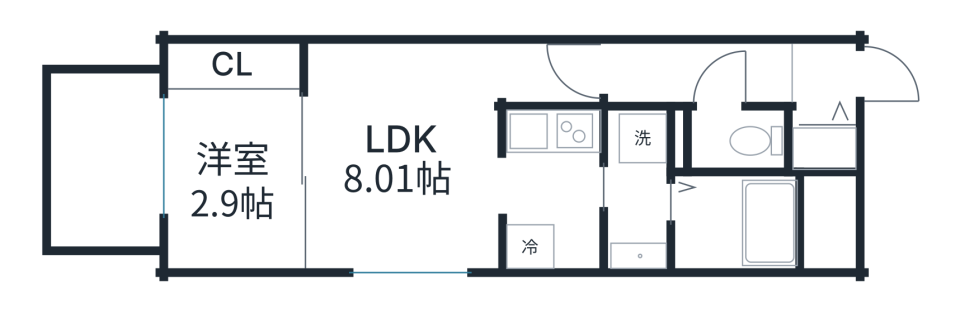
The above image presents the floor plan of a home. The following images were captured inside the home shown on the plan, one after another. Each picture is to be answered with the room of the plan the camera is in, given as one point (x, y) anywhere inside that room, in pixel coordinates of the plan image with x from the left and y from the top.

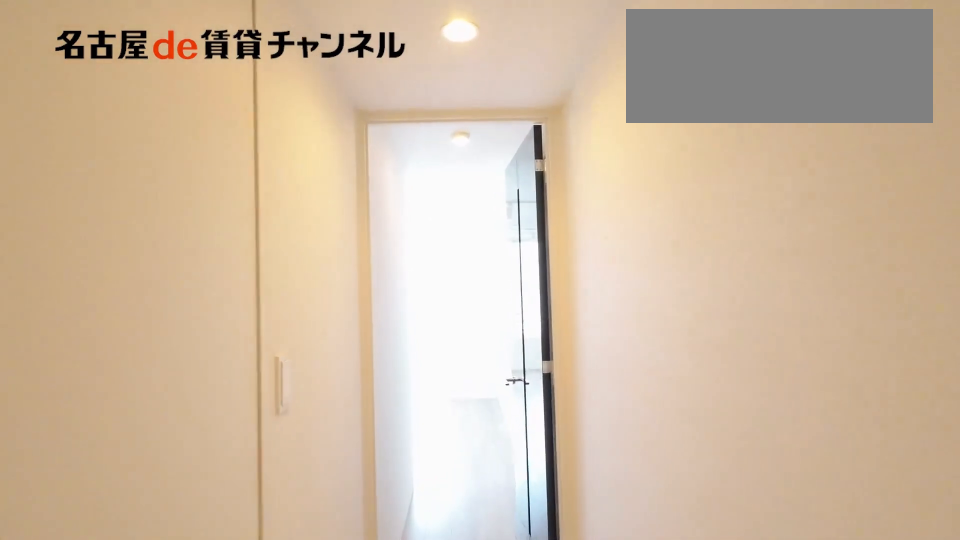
(824, 82)
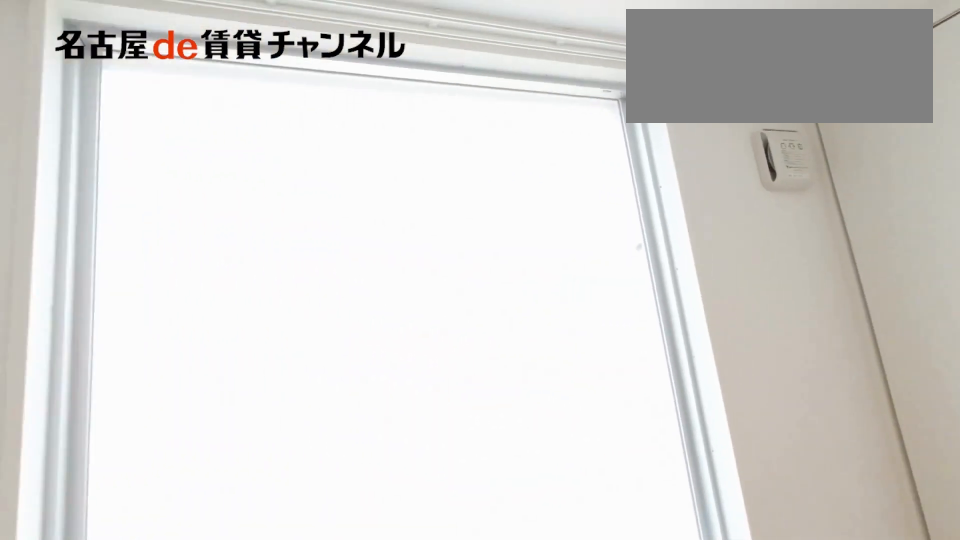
(418, 144)
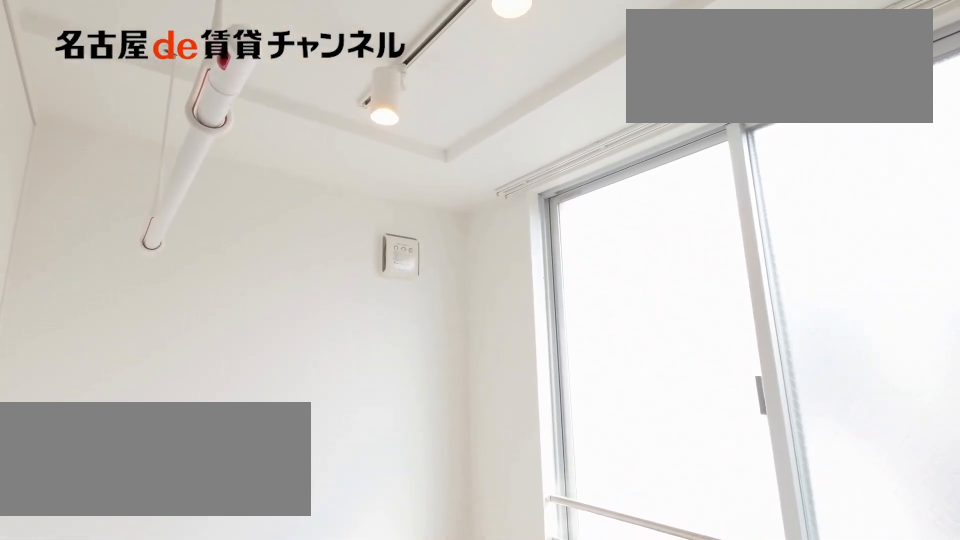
(231, 181)
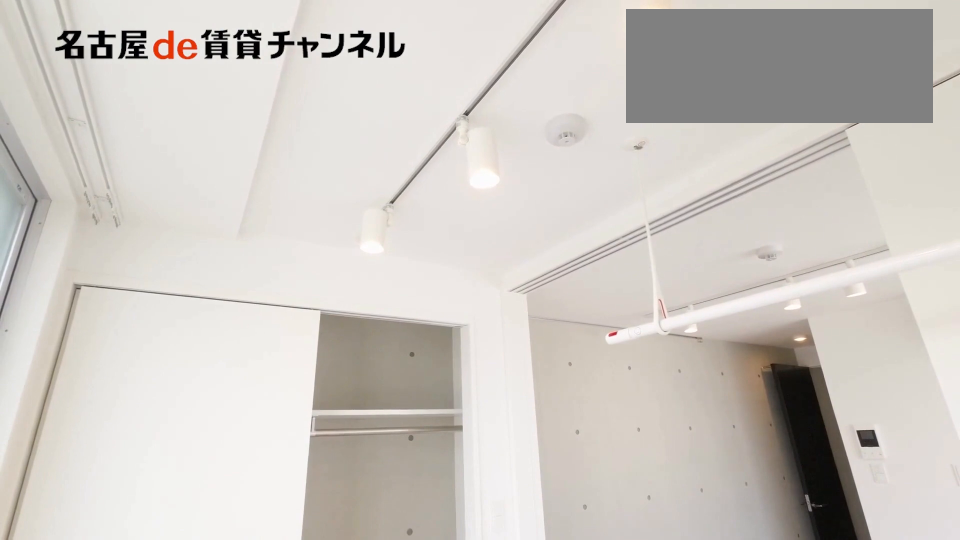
(231, 181)
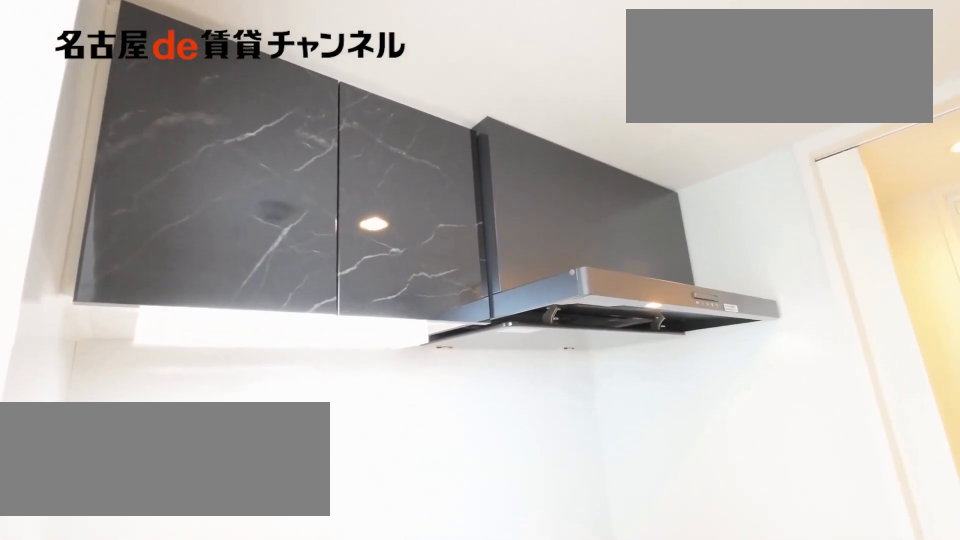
(553, 191)
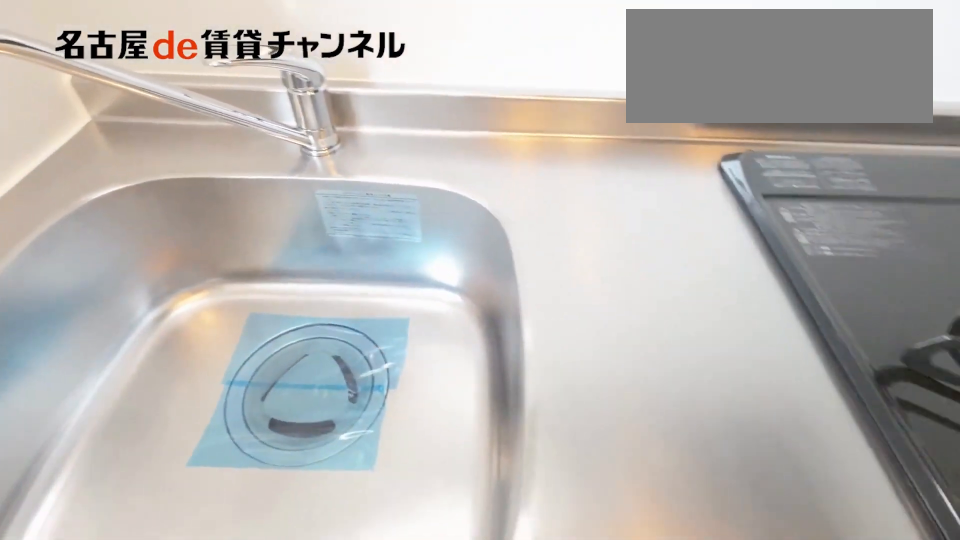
(553, 191)
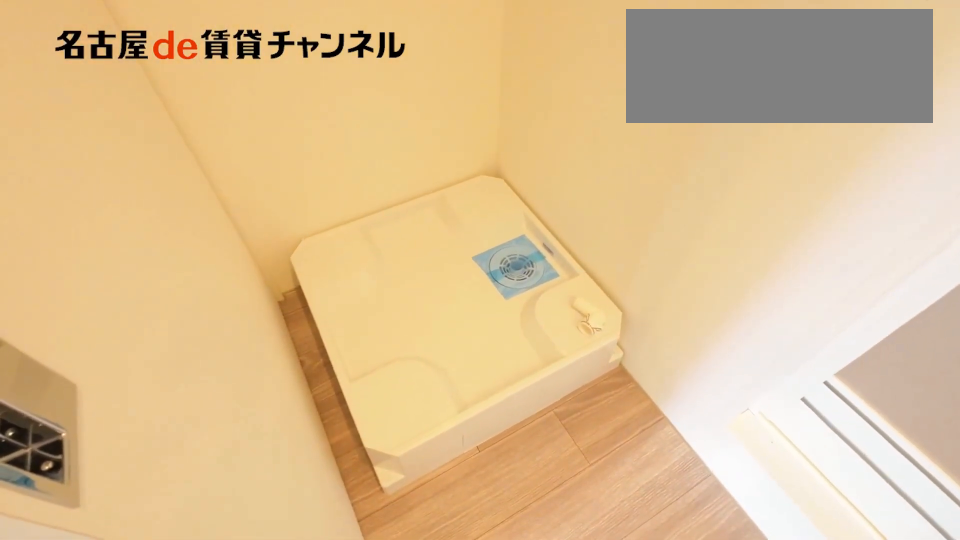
(636, 141)
